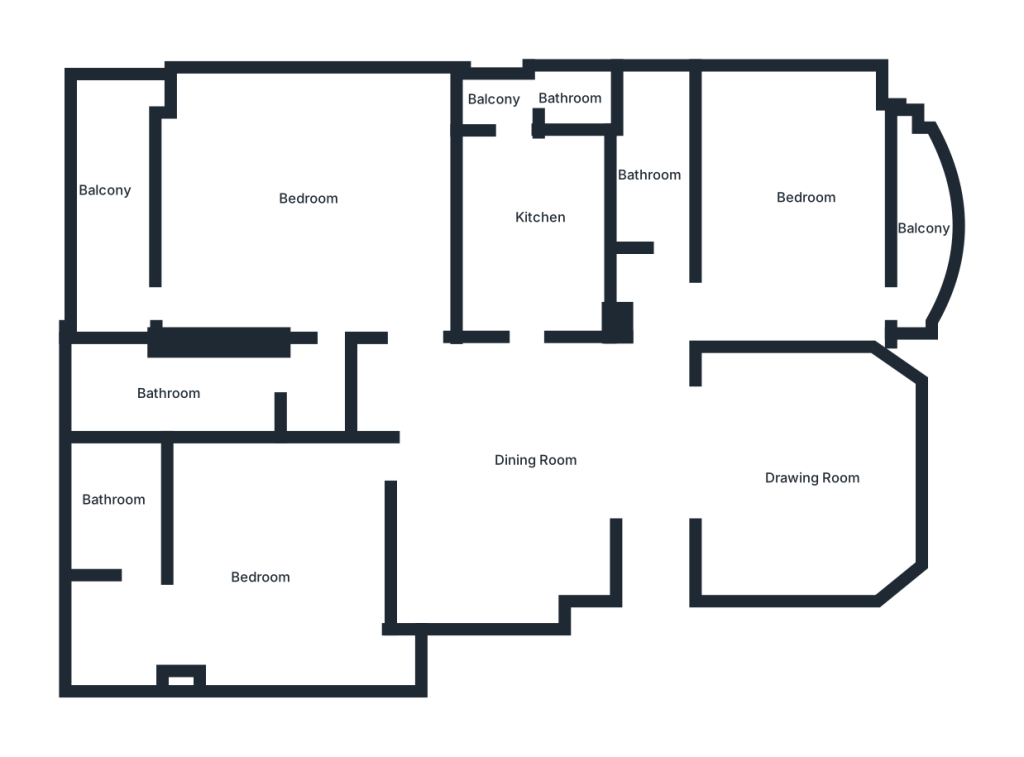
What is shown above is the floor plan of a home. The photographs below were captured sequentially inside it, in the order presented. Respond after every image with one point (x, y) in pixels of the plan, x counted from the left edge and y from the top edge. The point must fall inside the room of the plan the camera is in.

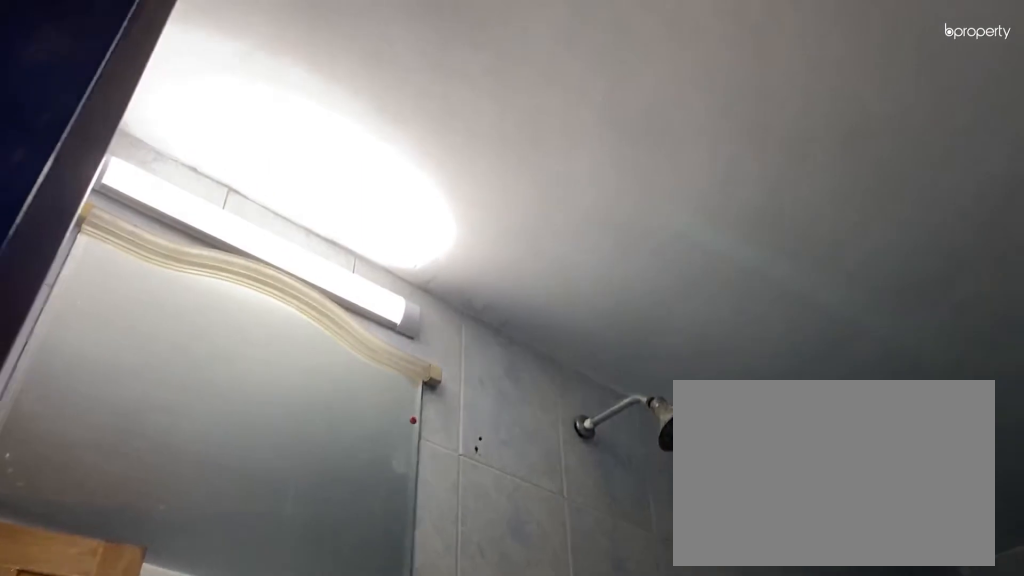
(177, 392)
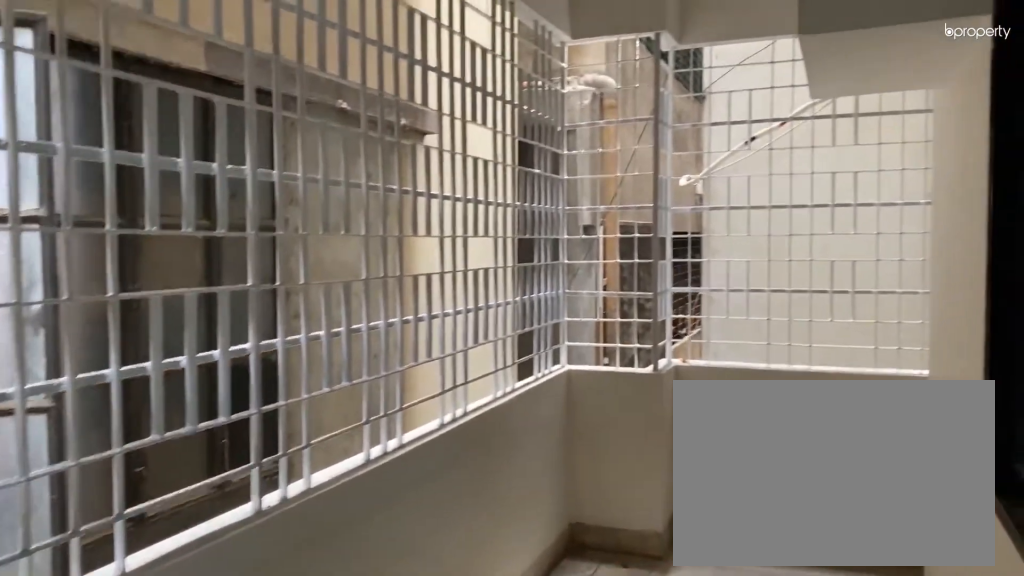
(108, 184)
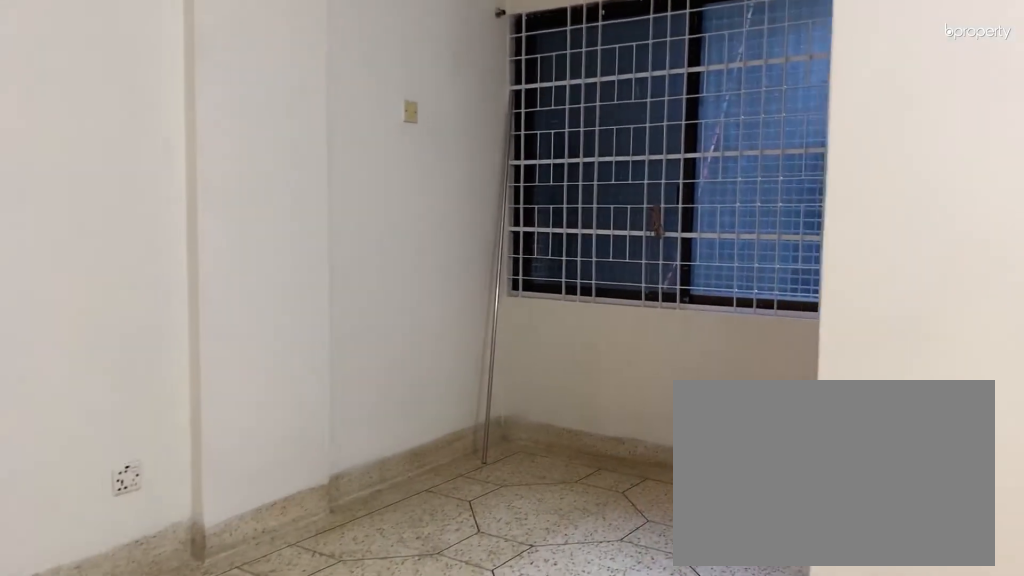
(277, 581)
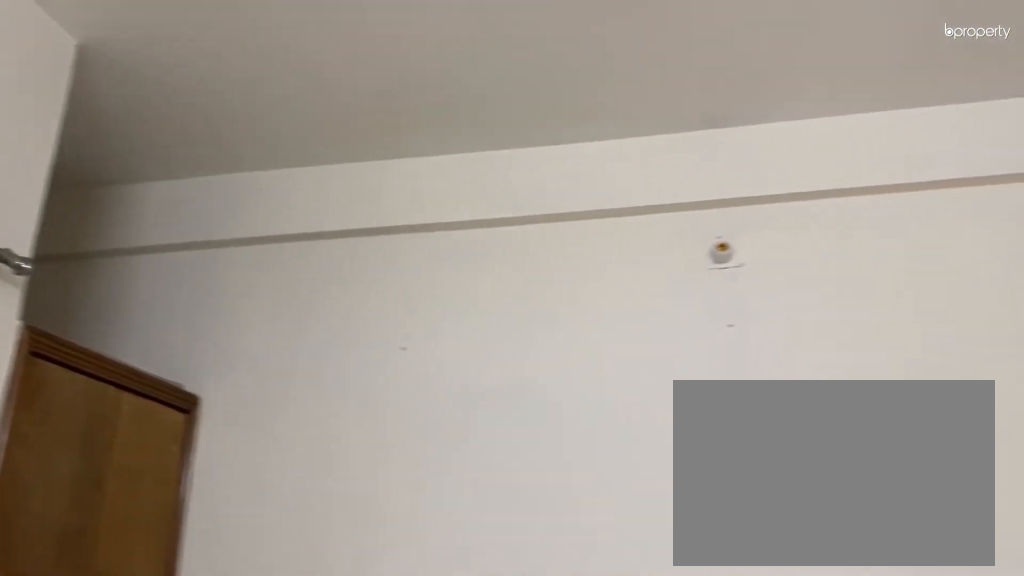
(277, 581)
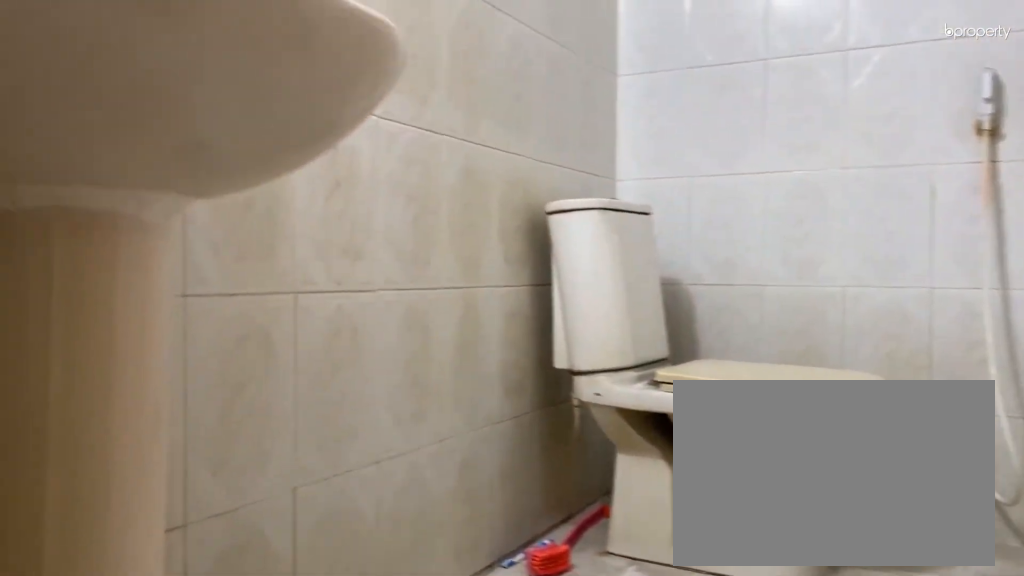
(114, 506)
